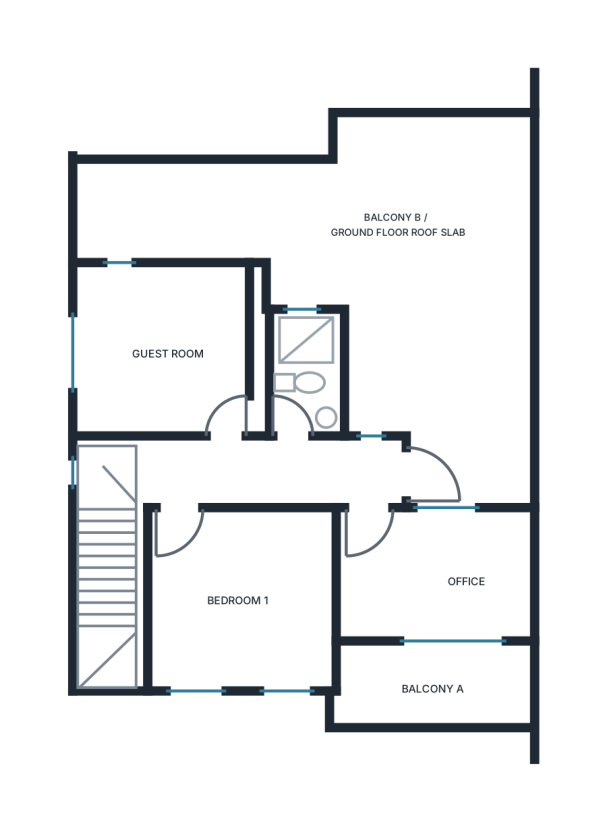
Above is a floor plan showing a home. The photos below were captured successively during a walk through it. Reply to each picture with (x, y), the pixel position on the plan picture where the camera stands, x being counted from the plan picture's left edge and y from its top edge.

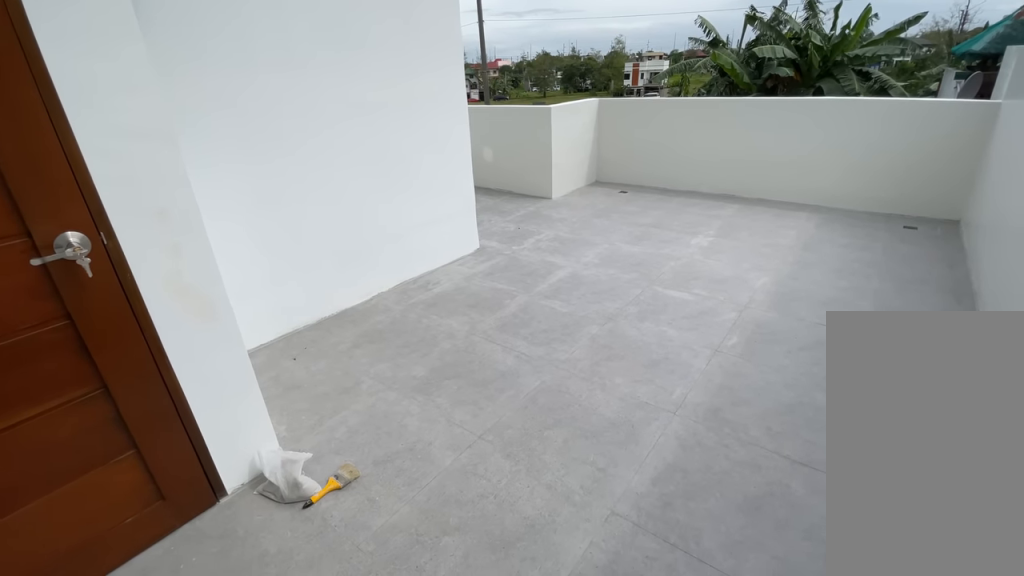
(485, 424)
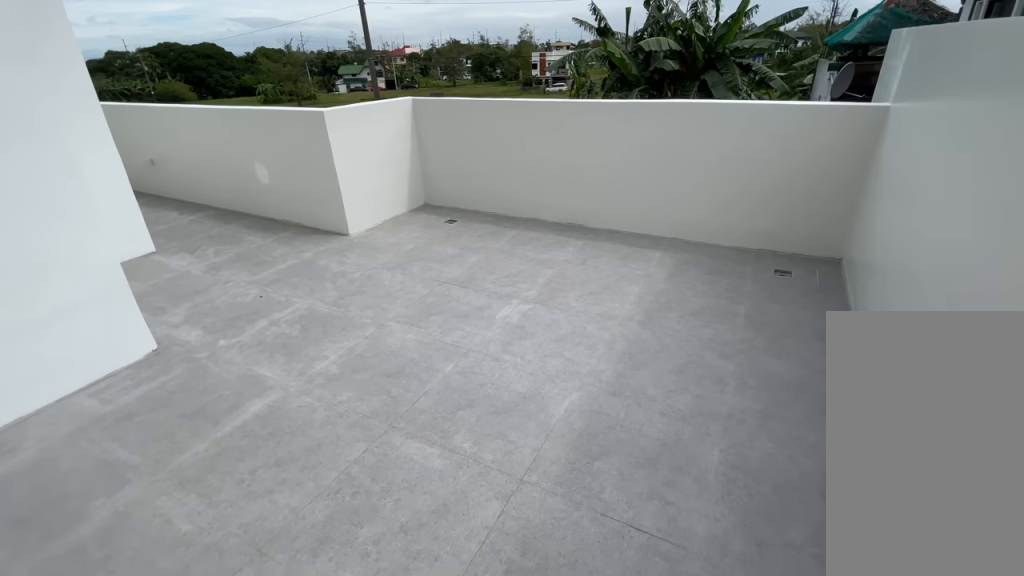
(485, 409)
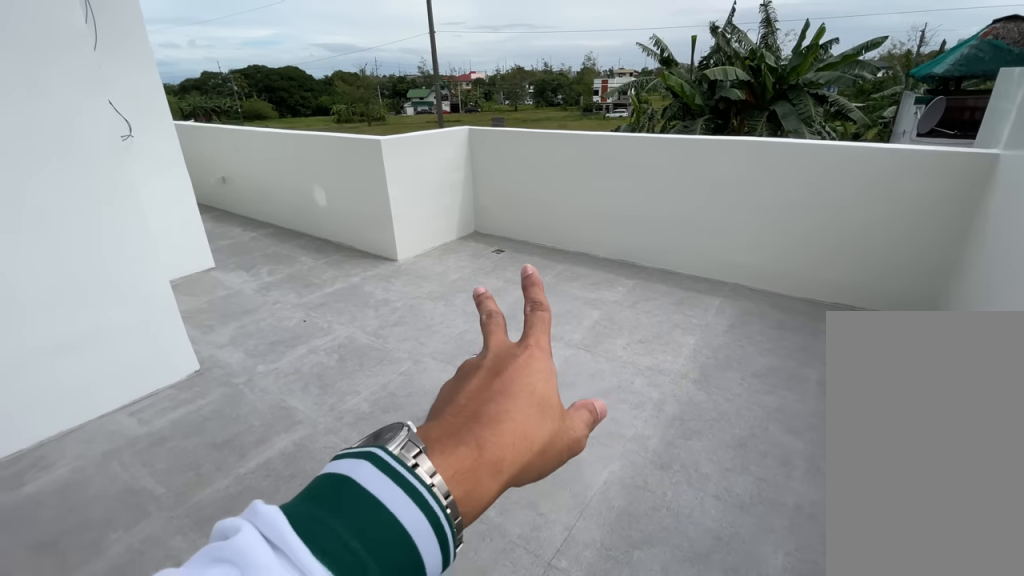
(485, 410)
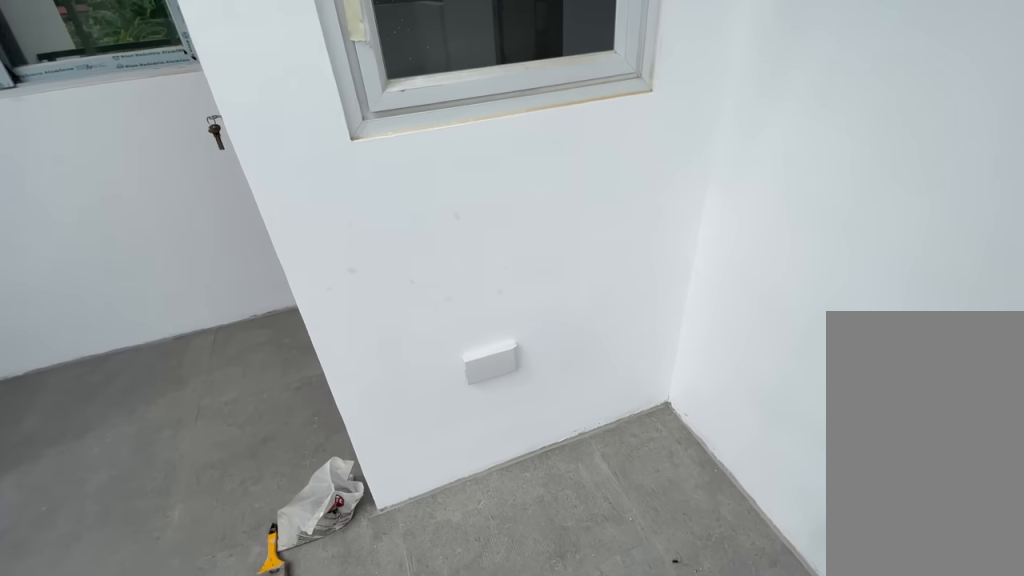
(402, 397)
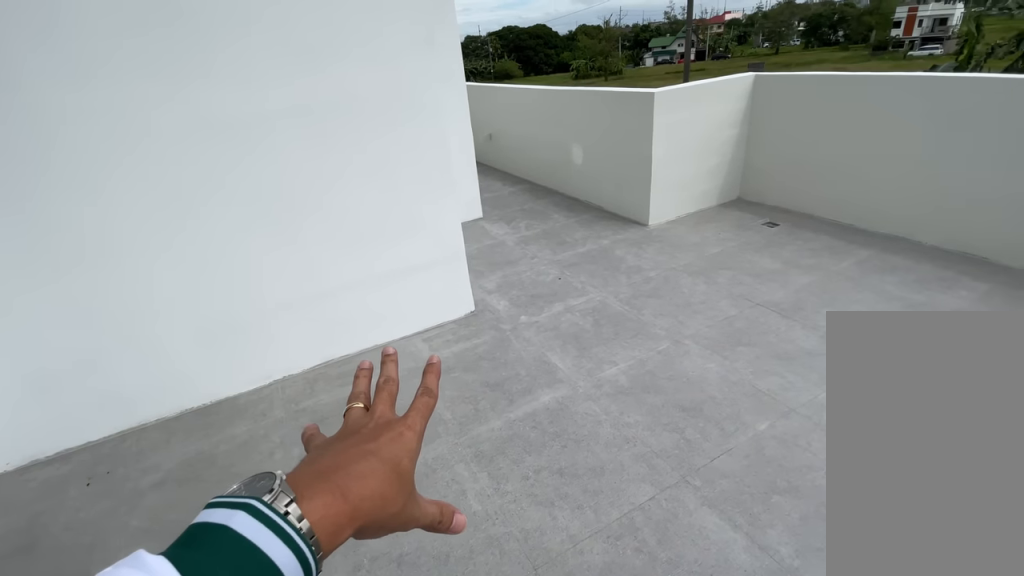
(429, 262)
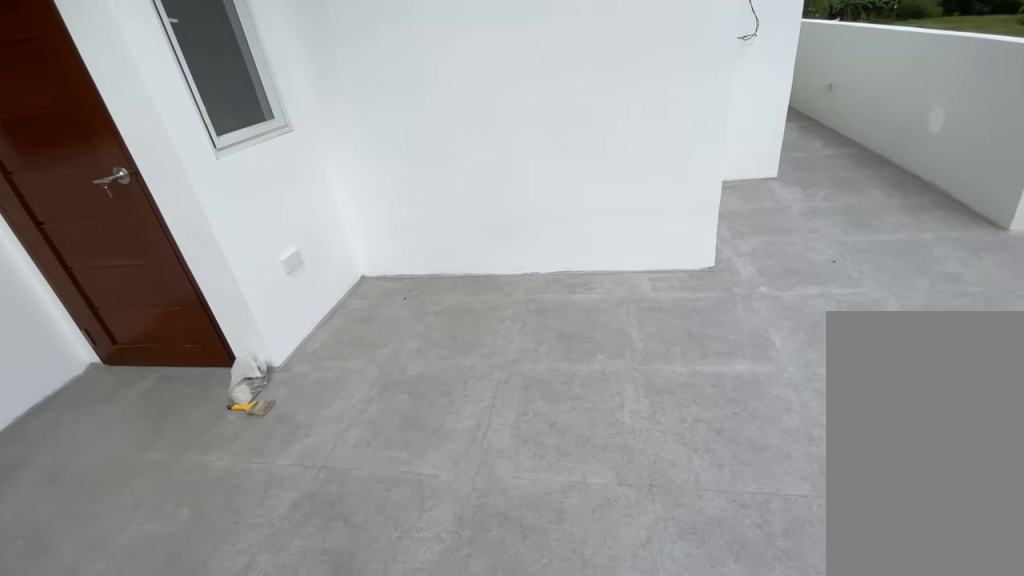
(428, 261)
